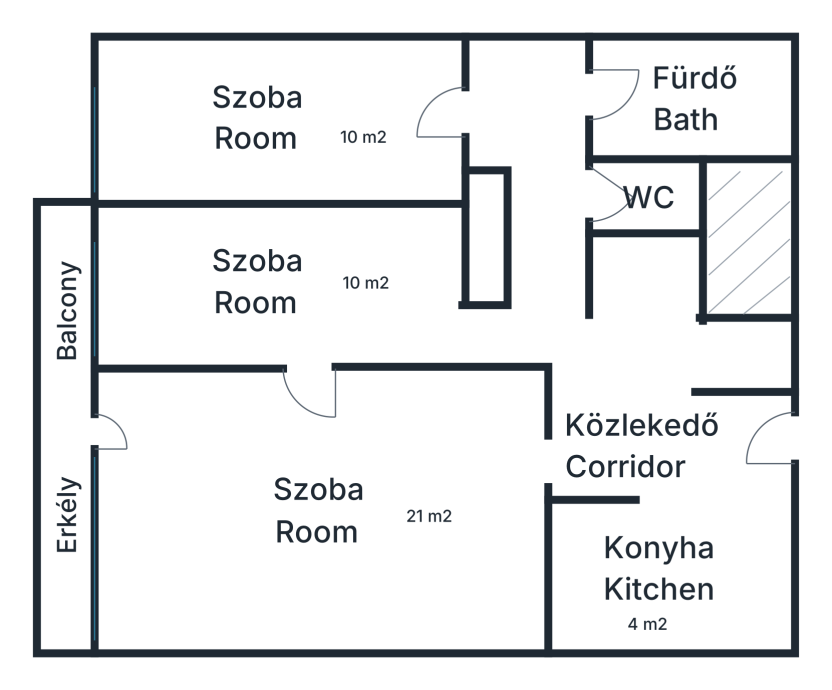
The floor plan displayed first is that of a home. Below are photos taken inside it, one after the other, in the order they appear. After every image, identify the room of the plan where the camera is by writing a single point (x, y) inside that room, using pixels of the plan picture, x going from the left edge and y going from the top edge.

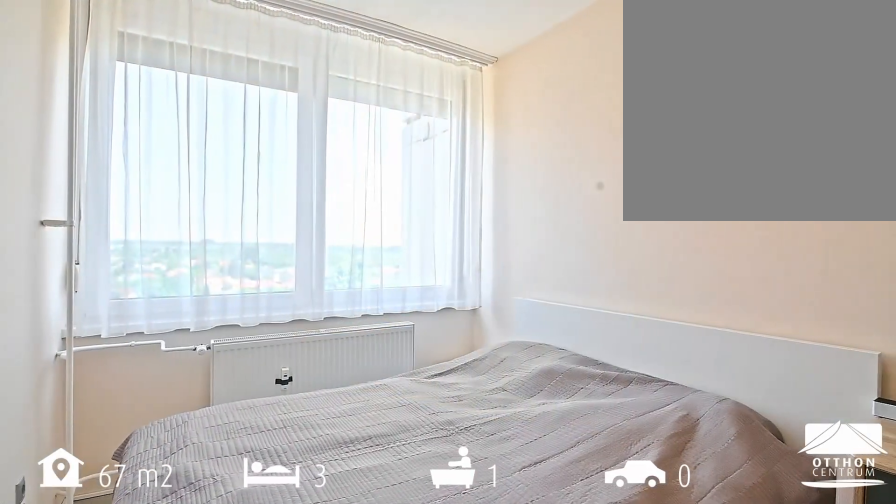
(267, 118)
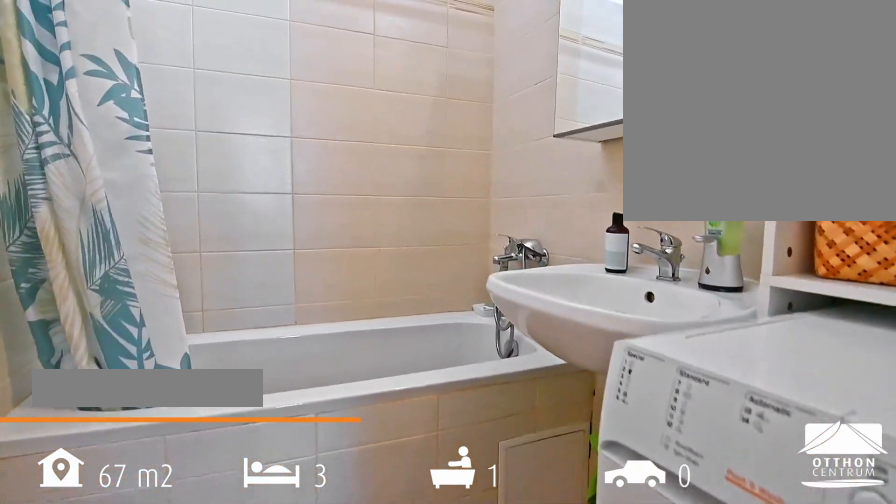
(700, 100)
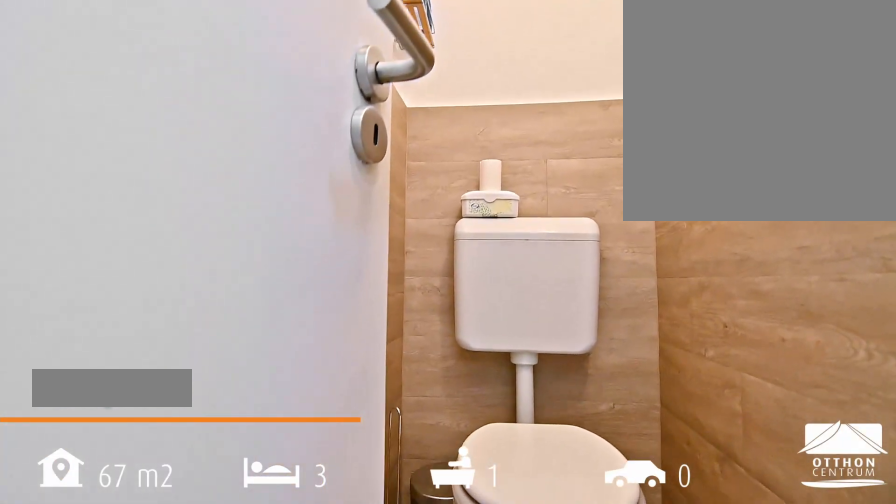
(661, 203)
